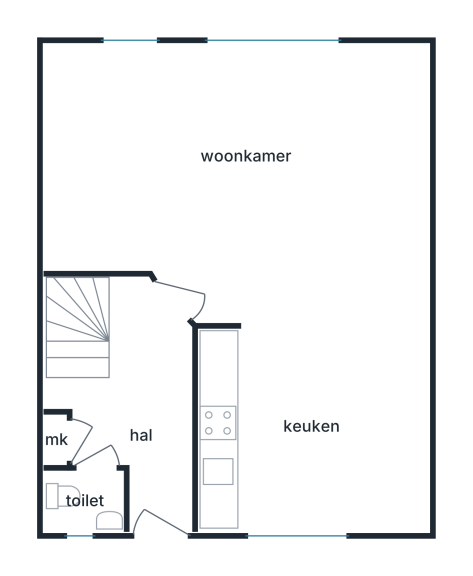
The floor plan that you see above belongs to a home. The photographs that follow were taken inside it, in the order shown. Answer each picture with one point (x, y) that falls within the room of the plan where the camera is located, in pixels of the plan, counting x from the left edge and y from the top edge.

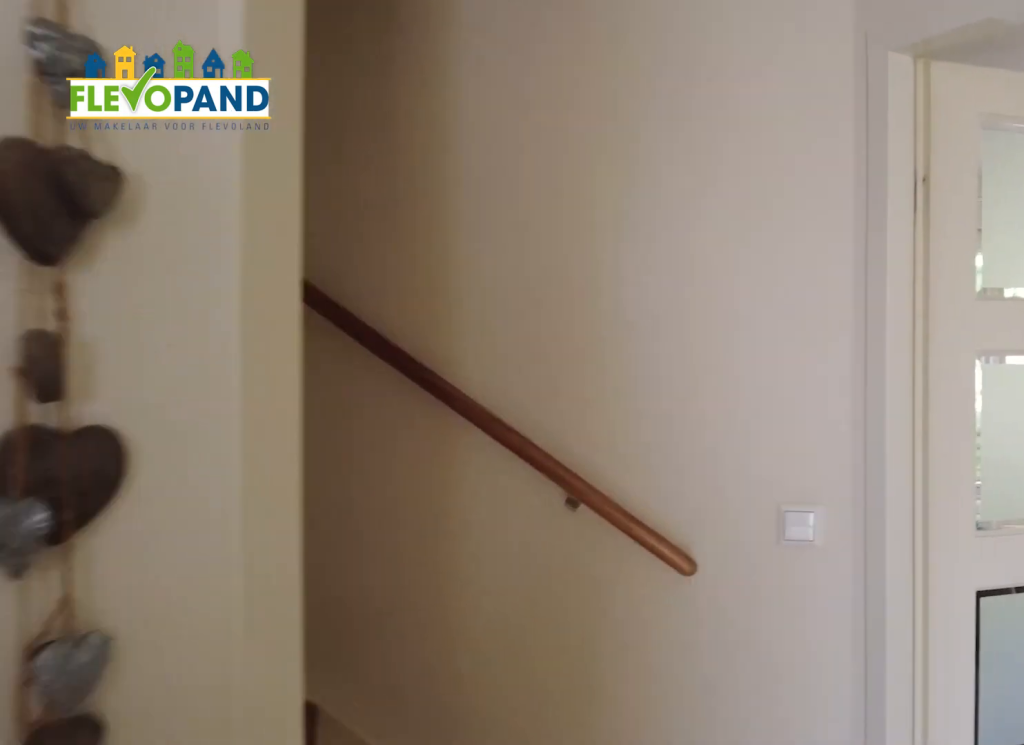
(140, 407)
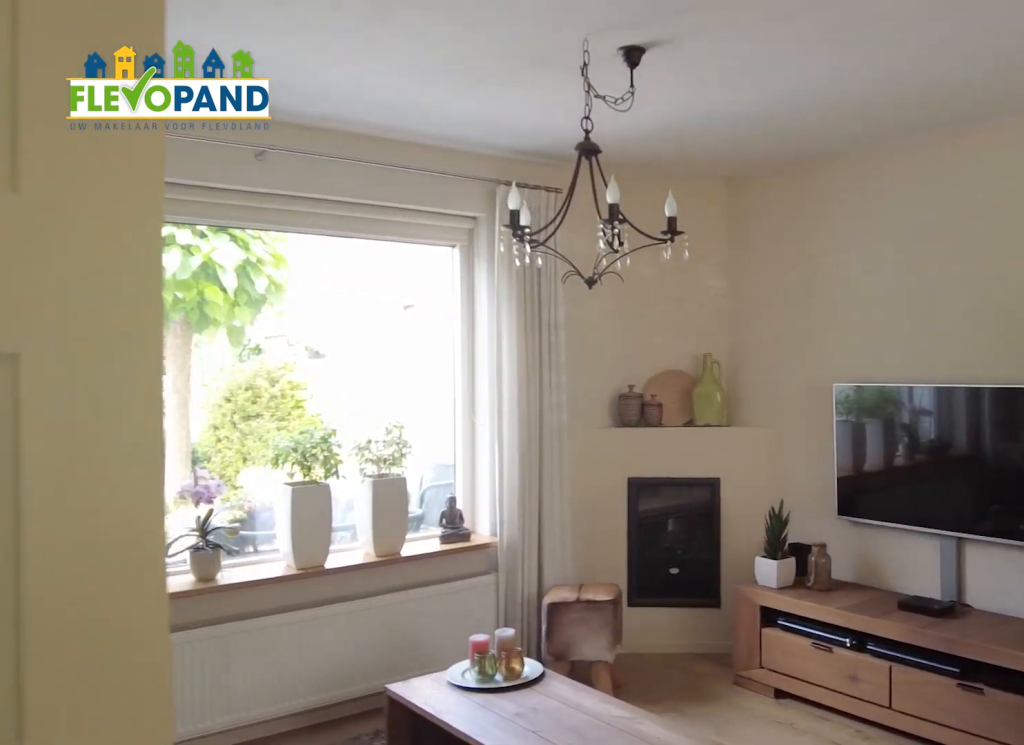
(157, 107)
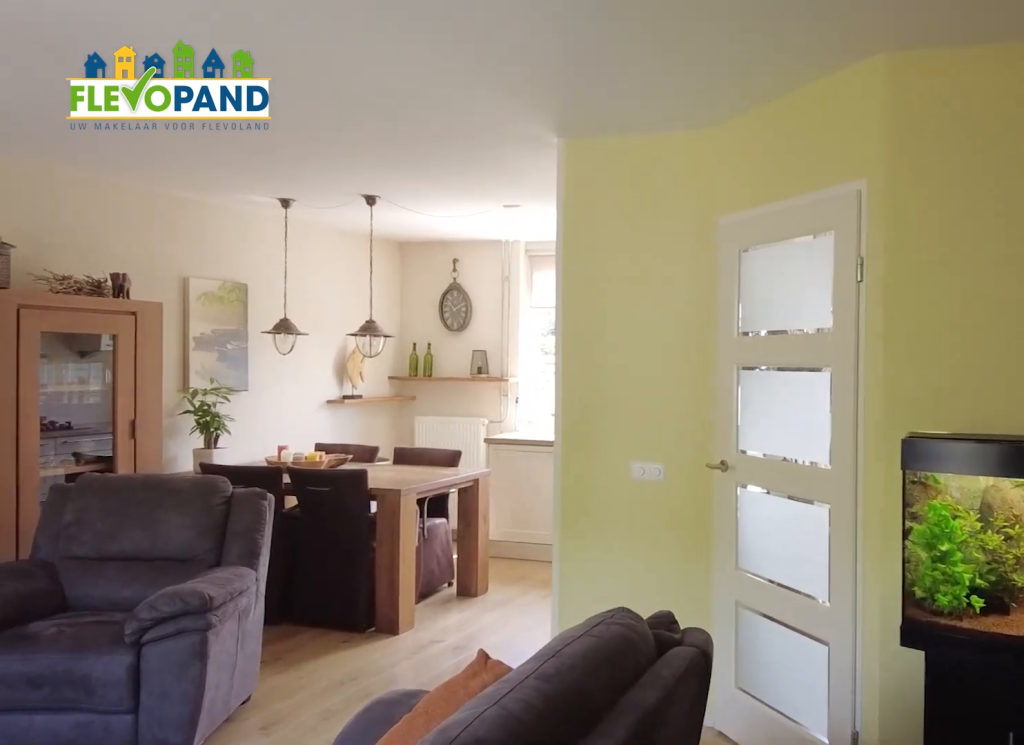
(157, 107)
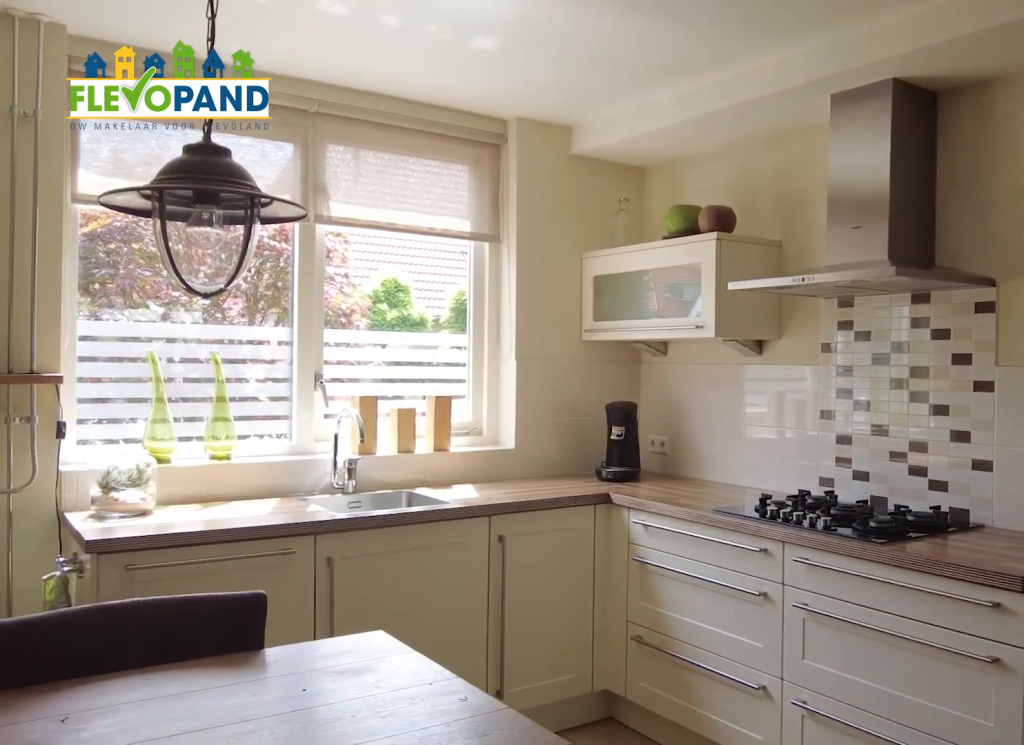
(312, 429)
